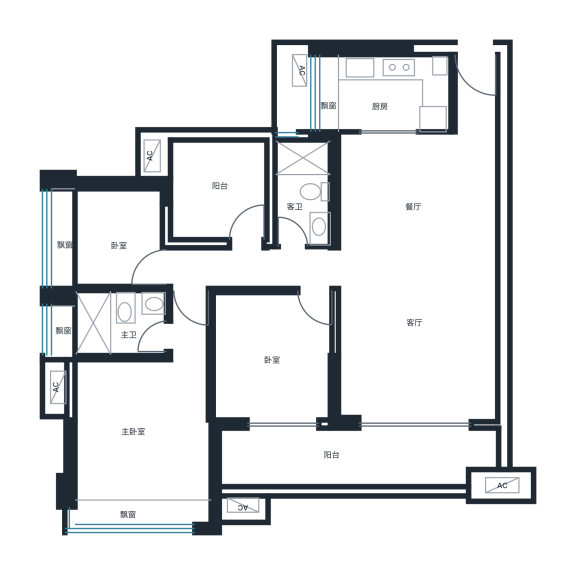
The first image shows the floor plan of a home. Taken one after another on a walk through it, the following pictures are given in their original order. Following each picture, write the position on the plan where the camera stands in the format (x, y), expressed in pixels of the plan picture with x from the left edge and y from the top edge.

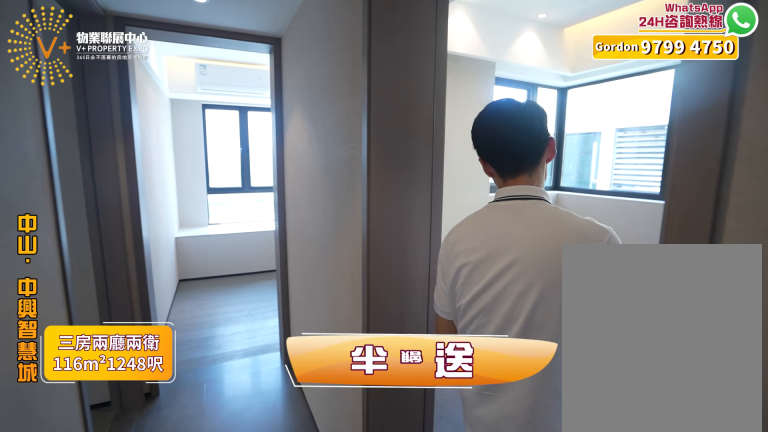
(229, 181)
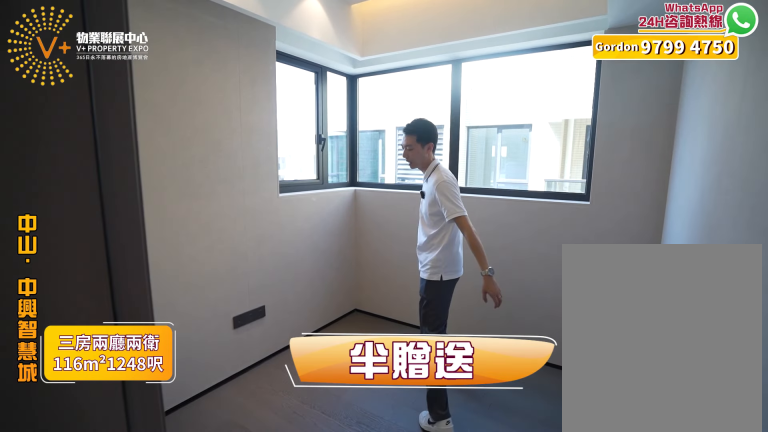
(231, 183)
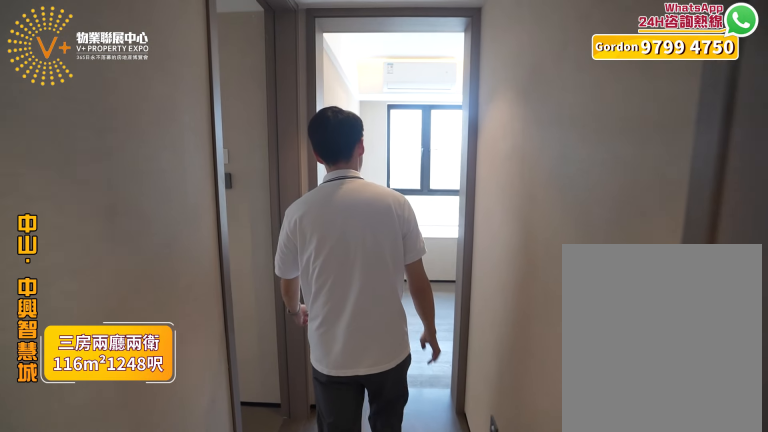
(234, 185)
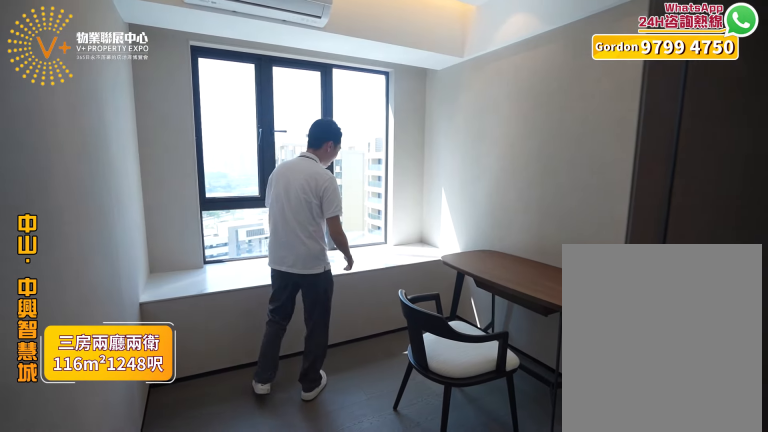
(97, 234)
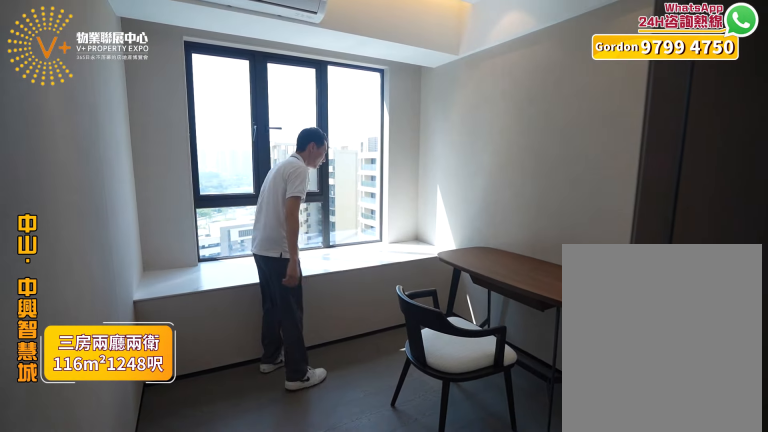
(98, 234)
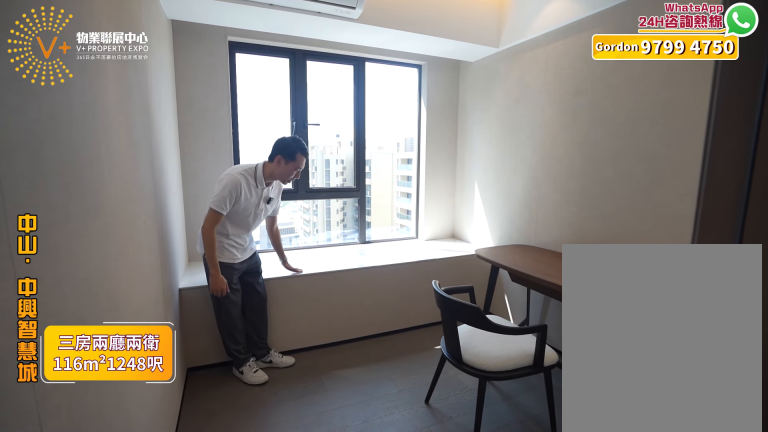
(102, 236)
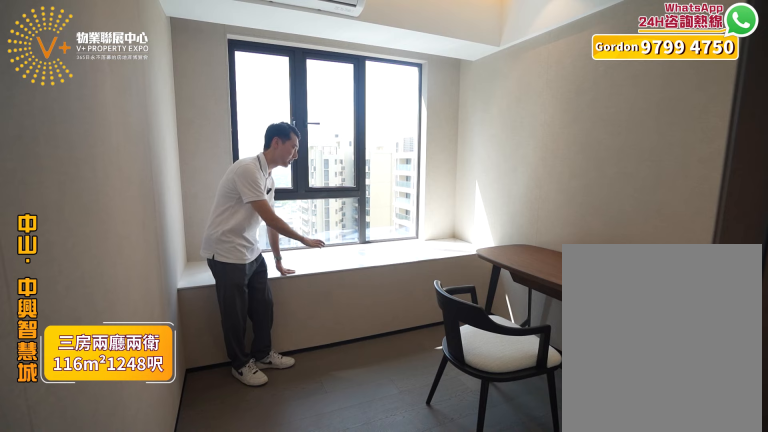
(105, 239)
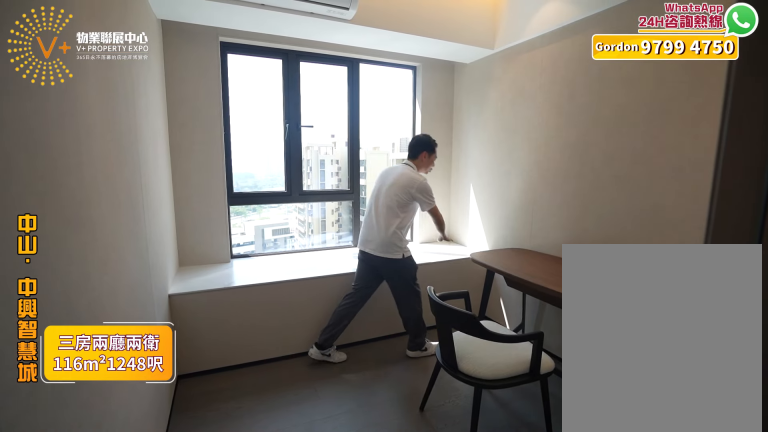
(98, 234)
